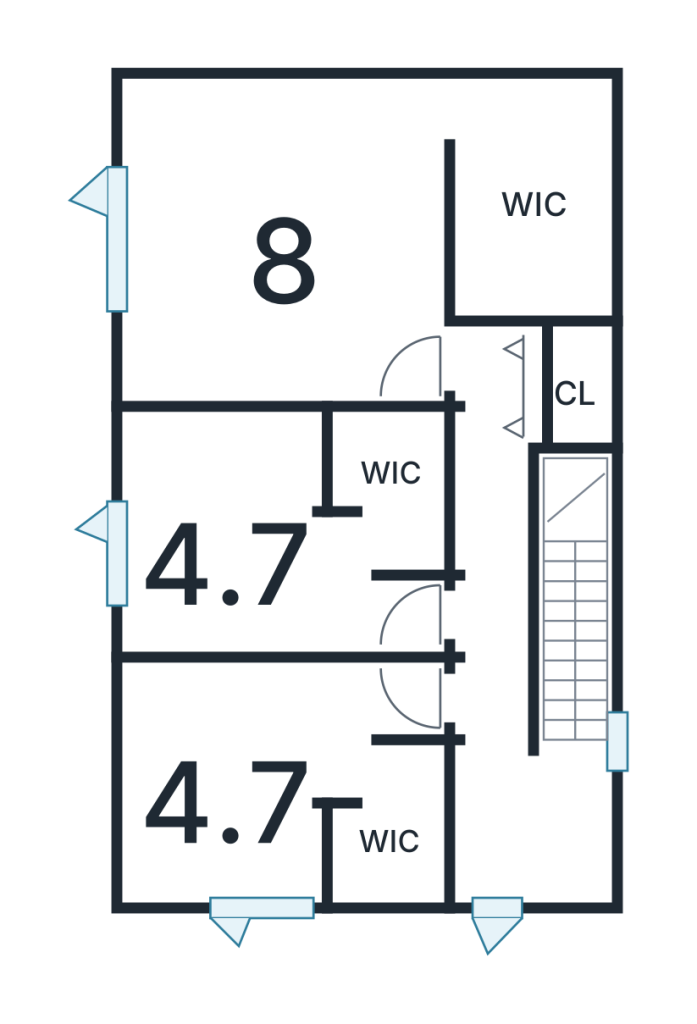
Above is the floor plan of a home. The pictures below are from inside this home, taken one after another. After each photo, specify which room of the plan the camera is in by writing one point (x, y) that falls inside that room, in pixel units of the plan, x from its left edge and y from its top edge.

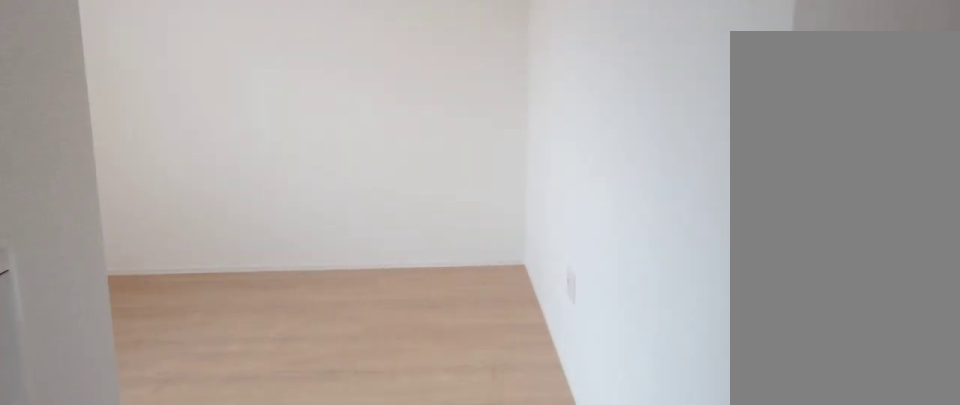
(268, 802)
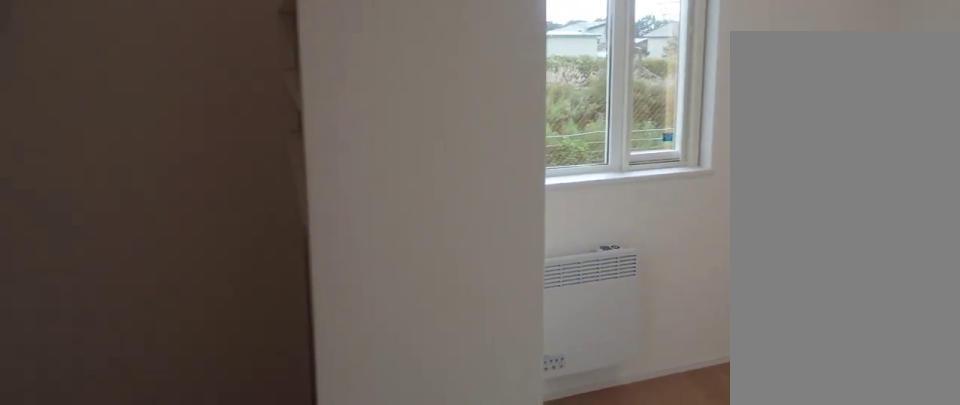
(268, 802)
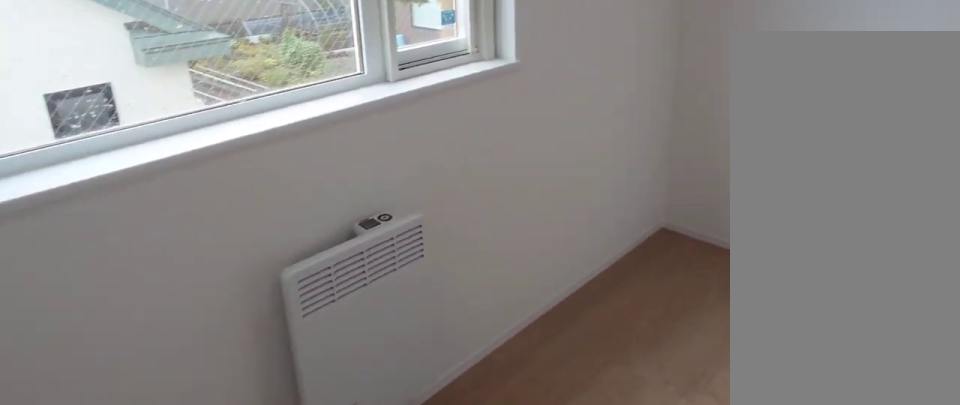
(258, 563)
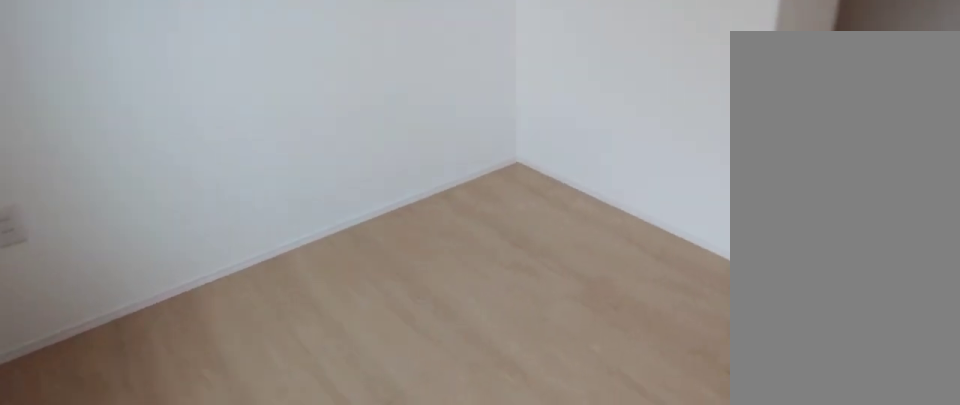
(258, 563)
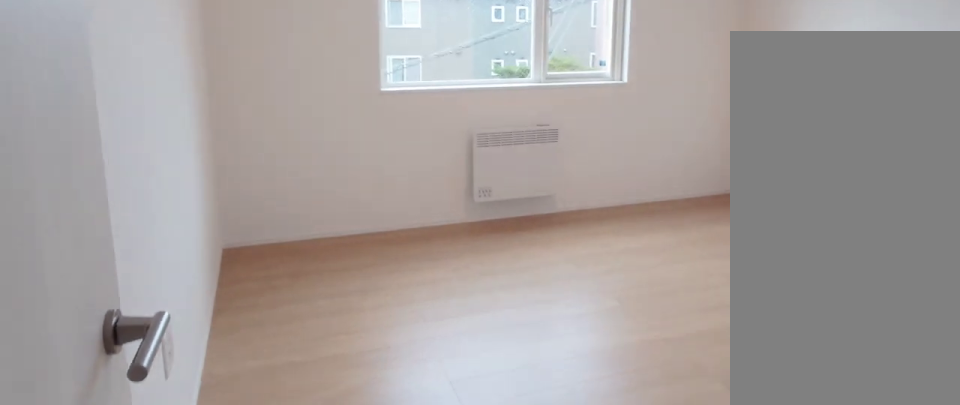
(260, 273)
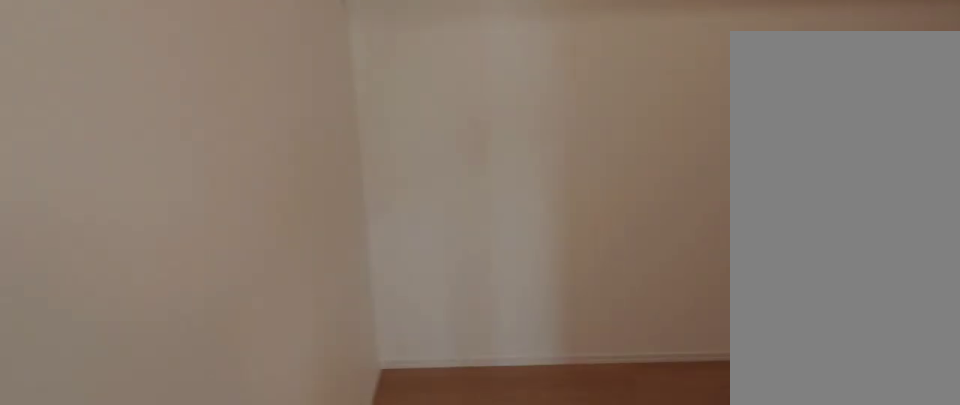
(522, 213)
